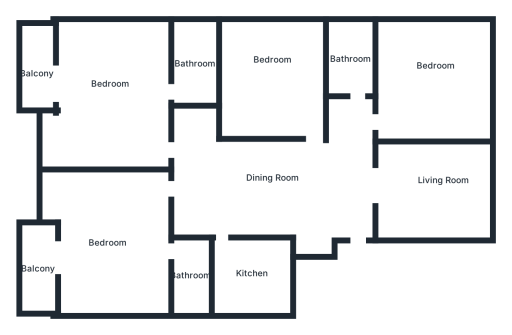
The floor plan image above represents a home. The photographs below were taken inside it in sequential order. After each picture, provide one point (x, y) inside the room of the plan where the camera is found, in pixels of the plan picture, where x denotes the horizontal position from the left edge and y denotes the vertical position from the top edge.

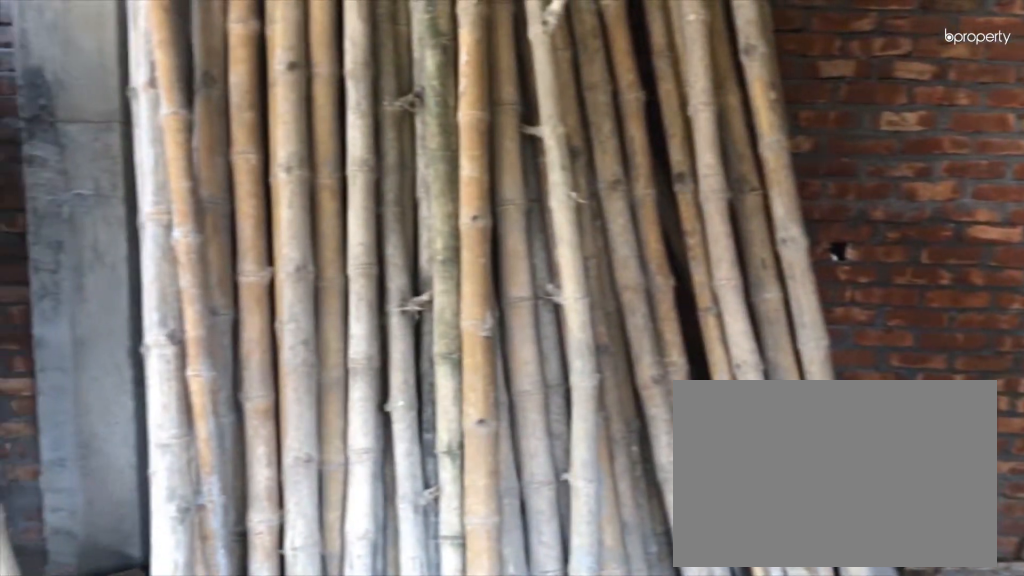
(104, 238)
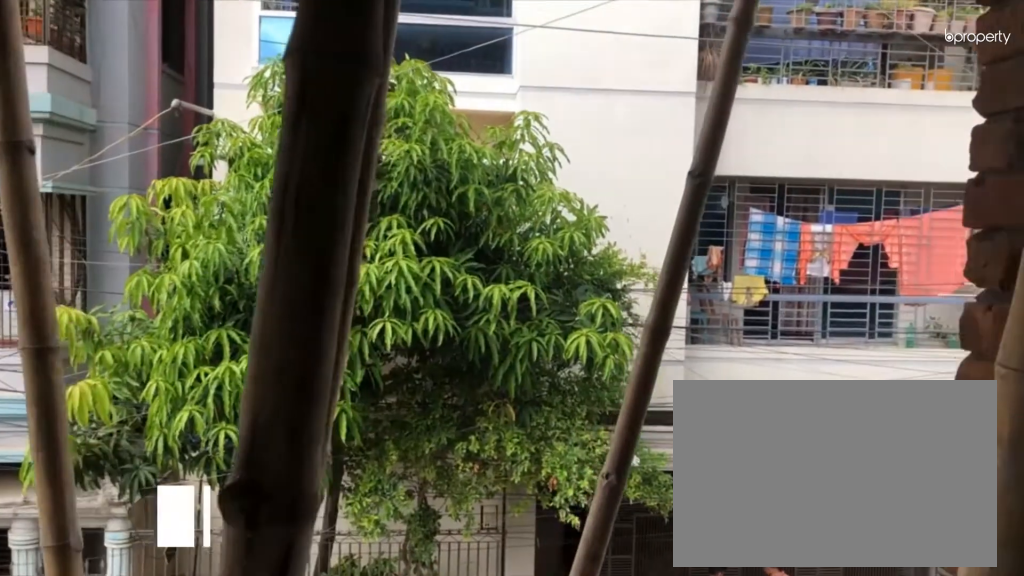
(37, 264)
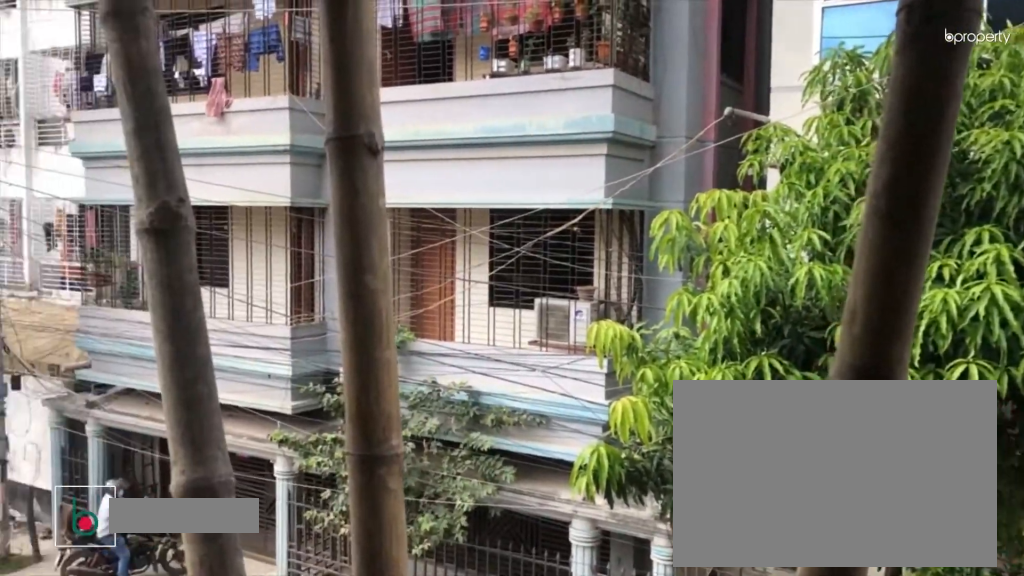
(37, 264)
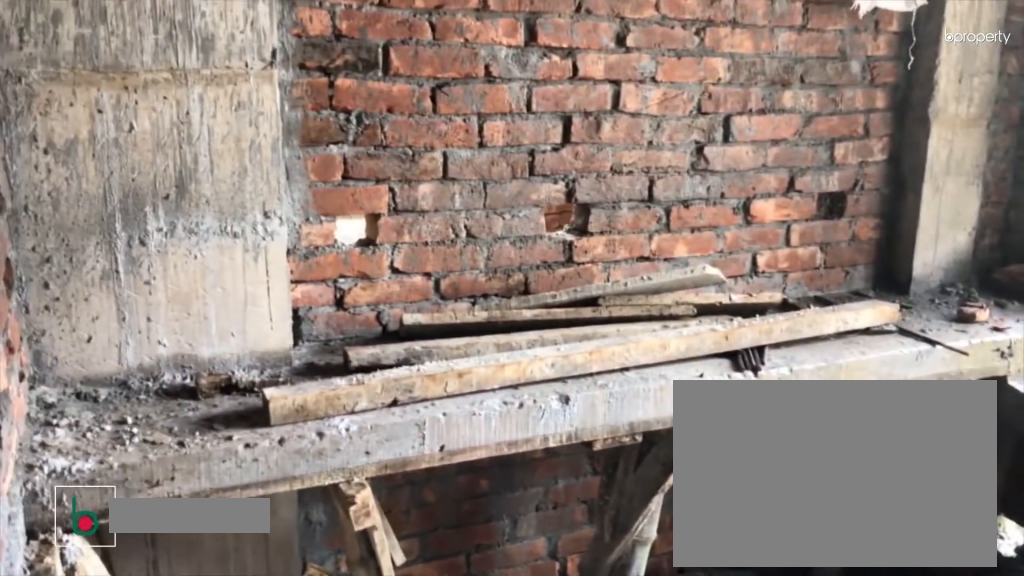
(256, 265)
